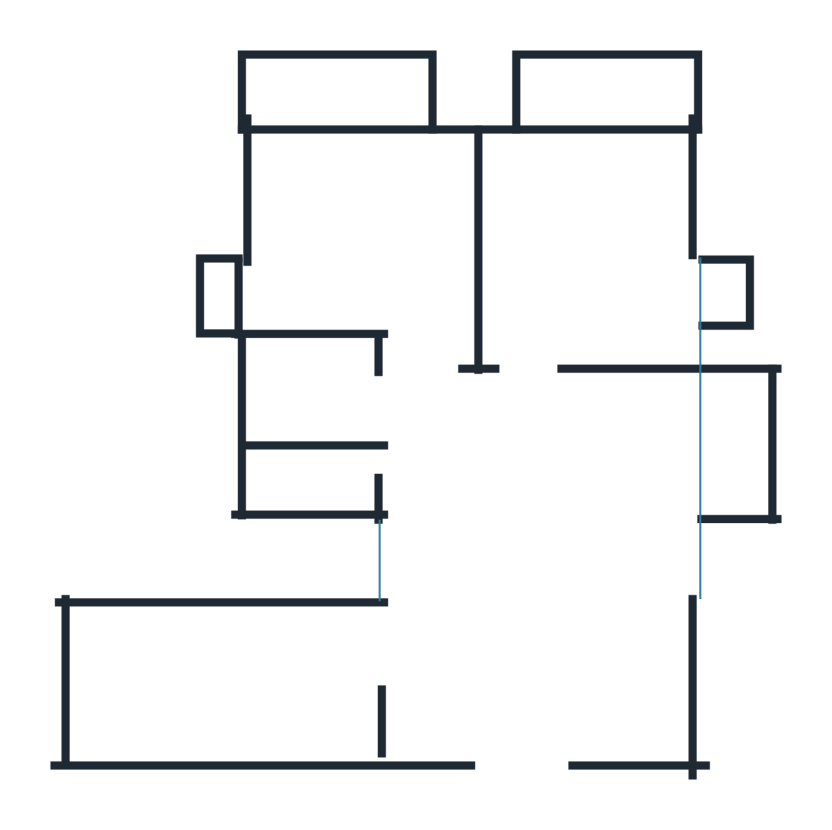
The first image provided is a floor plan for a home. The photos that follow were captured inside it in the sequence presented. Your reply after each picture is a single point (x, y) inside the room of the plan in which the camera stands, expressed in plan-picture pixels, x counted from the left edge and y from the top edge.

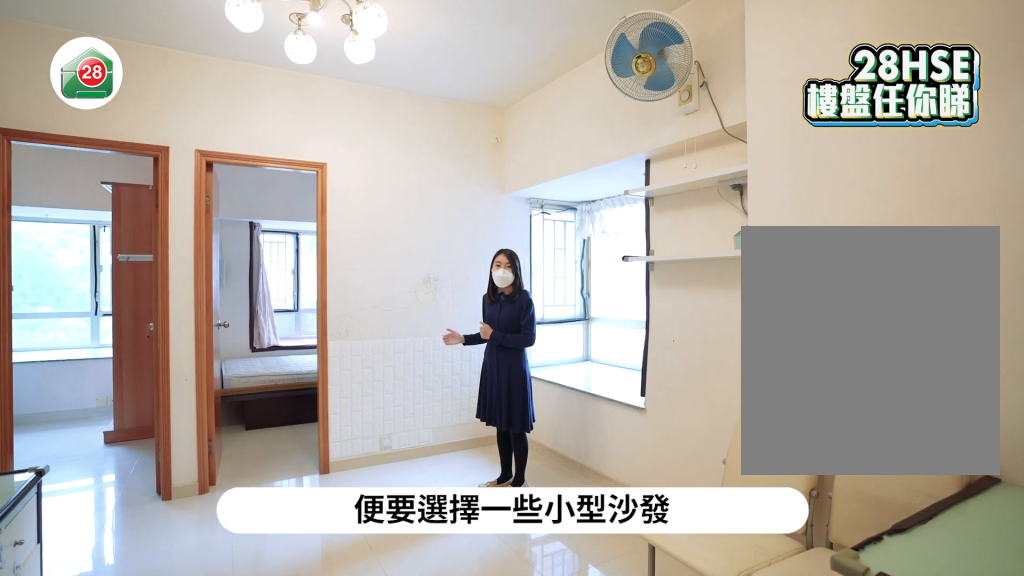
(543, 567)
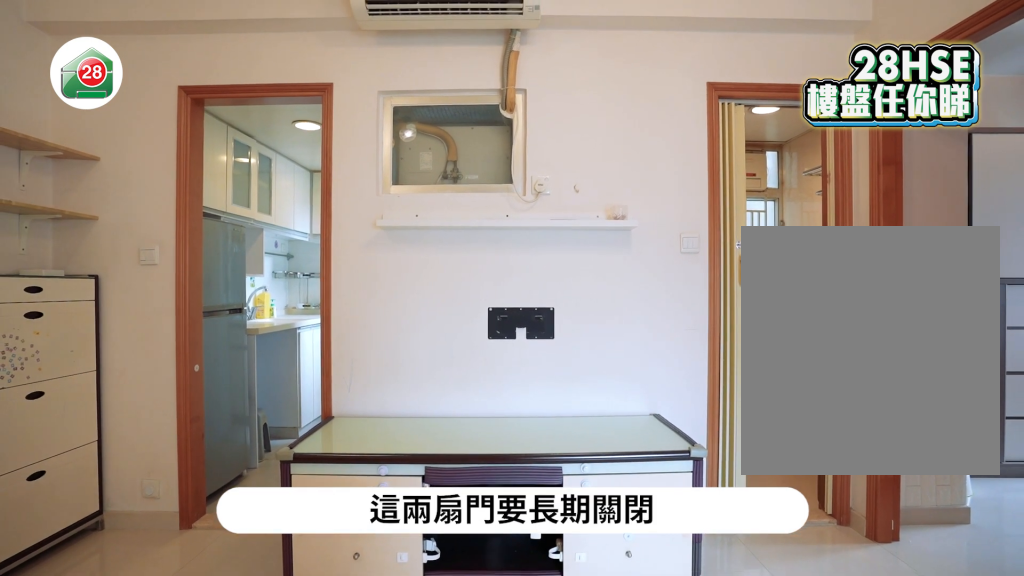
(541, 584)
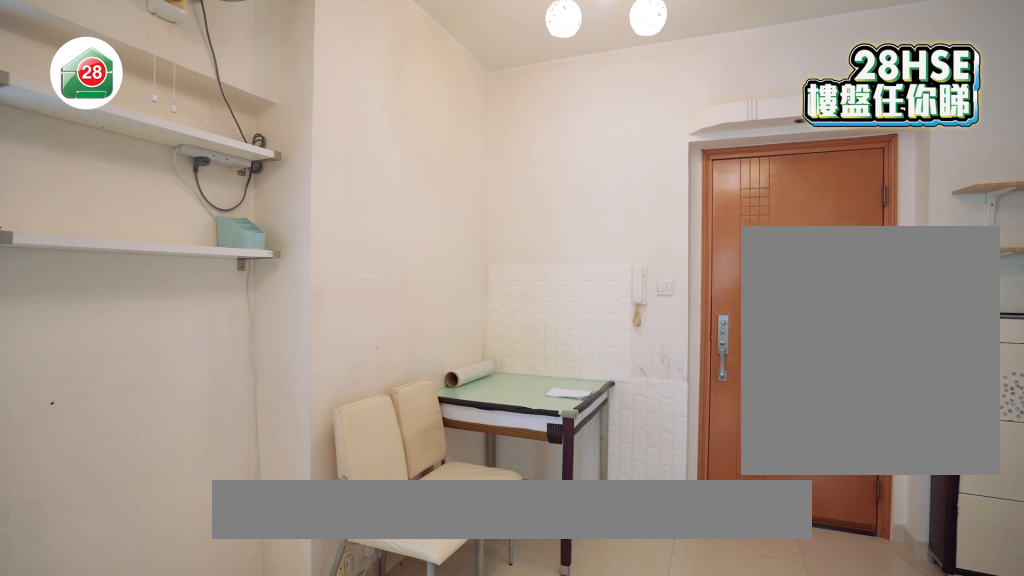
(542, 617)
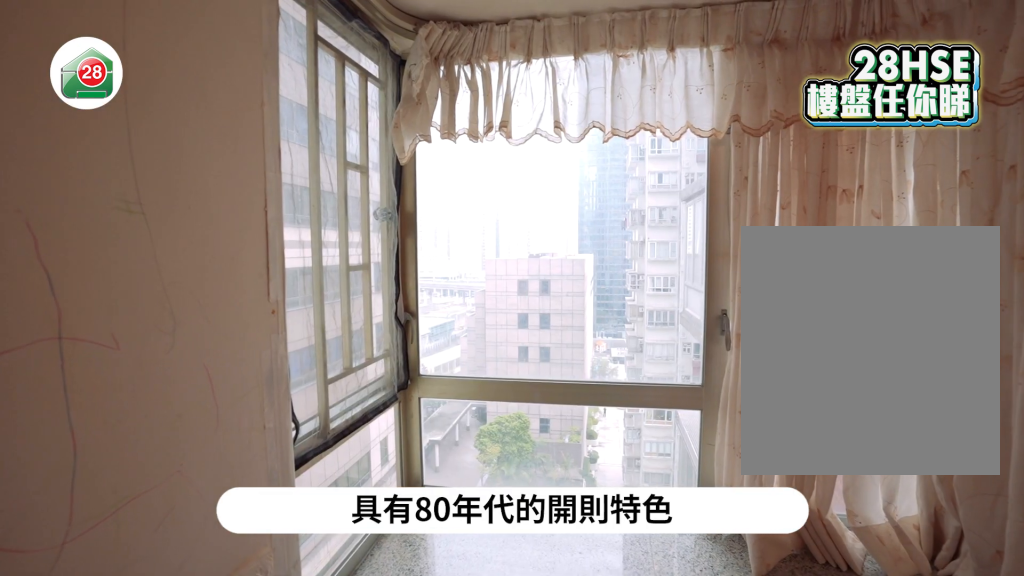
(541, 584)
